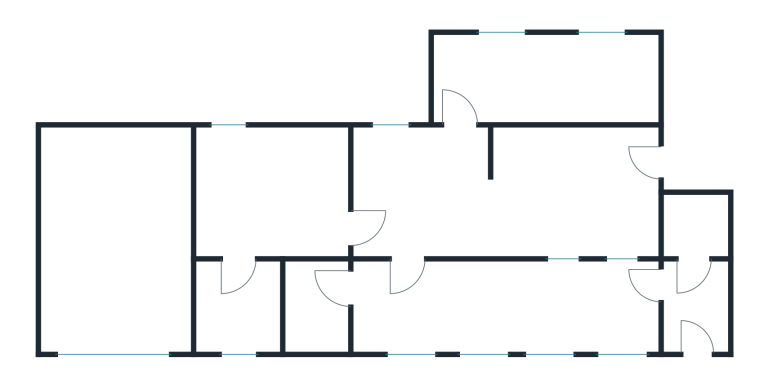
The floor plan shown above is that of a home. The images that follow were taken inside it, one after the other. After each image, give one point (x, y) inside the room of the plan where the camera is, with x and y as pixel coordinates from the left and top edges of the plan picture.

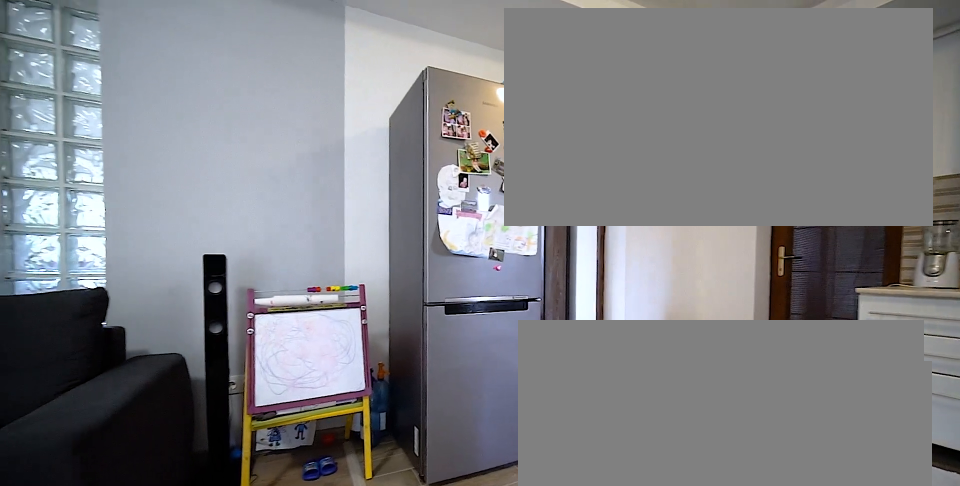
(499, 212)
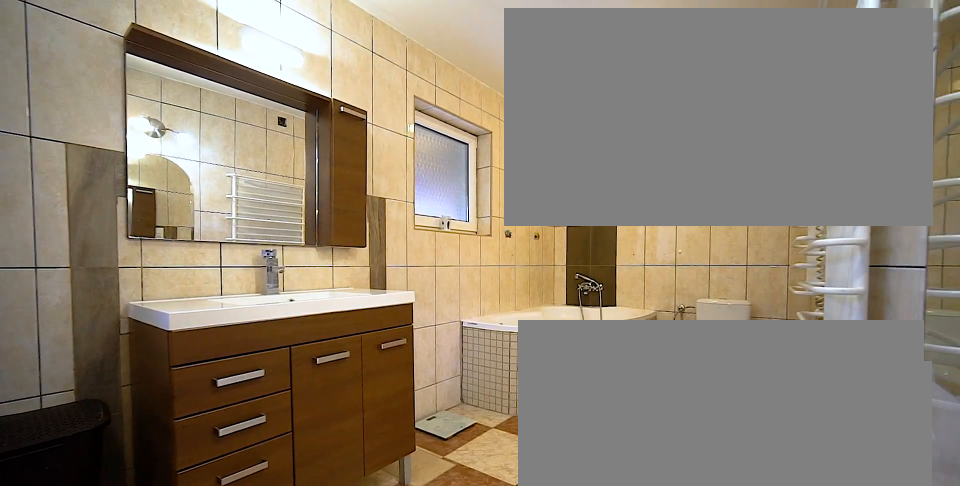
(547, 79)
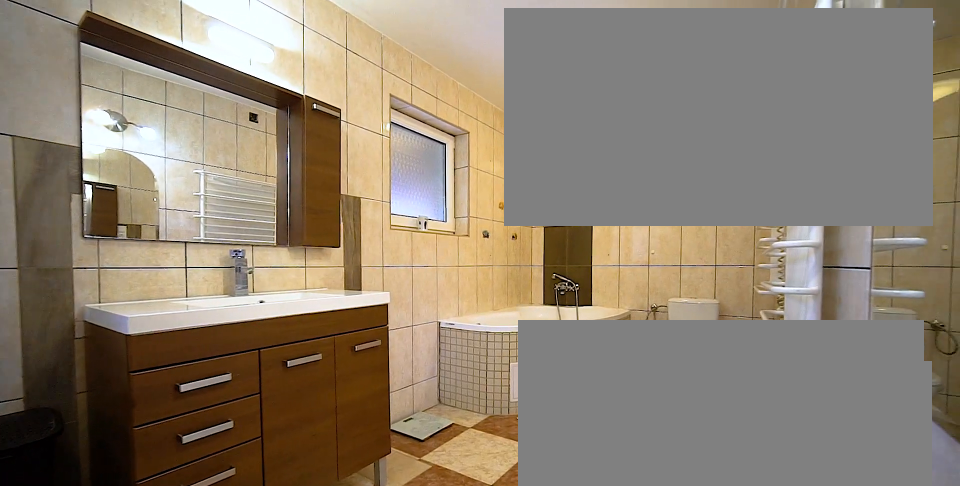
(547, 80)
